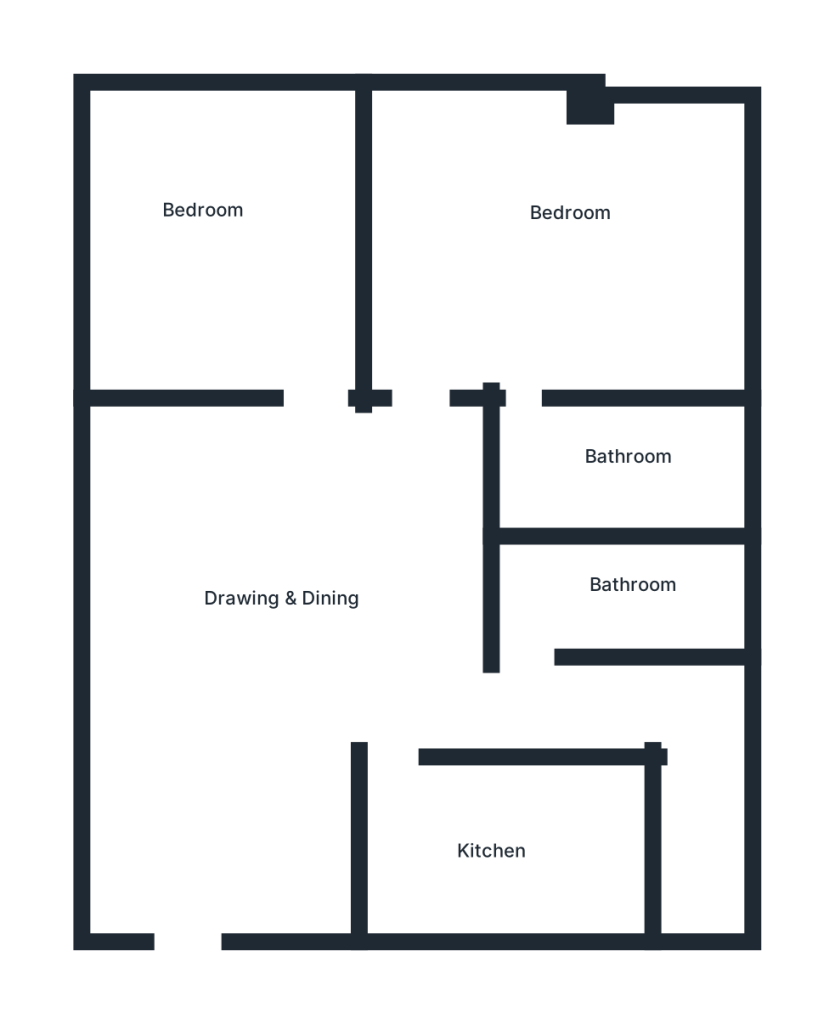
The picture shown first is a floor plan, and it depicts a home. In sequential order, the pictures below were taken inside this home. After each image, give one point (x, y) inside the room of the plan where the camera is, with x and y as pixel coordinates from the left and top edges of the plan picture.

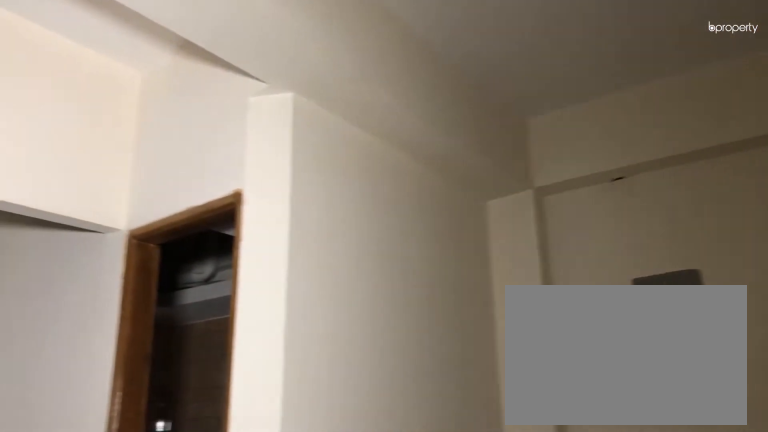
(291, 604)
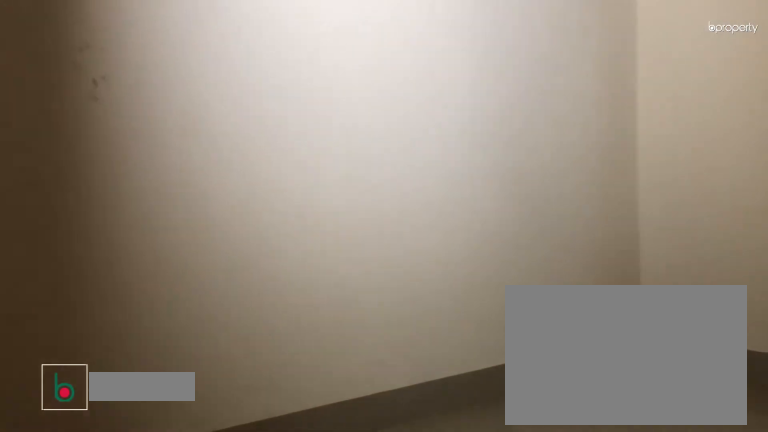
(229, 249)
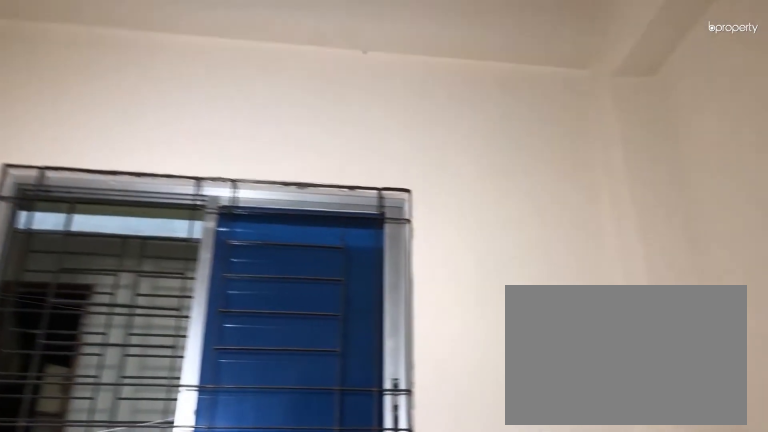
(229, 249)
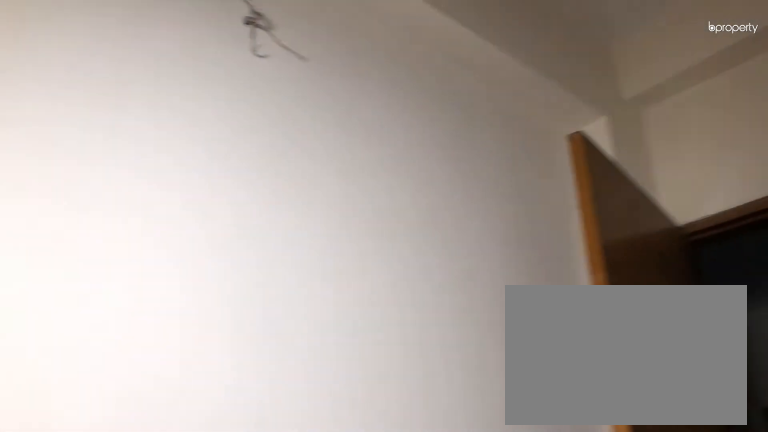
(229, 249)
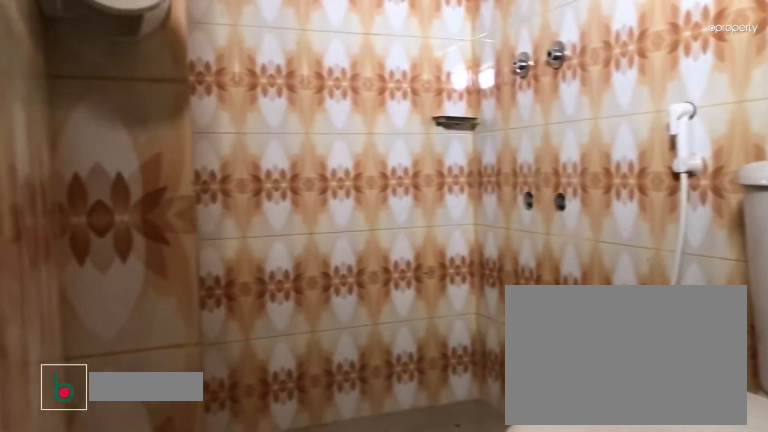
(621, 459)
